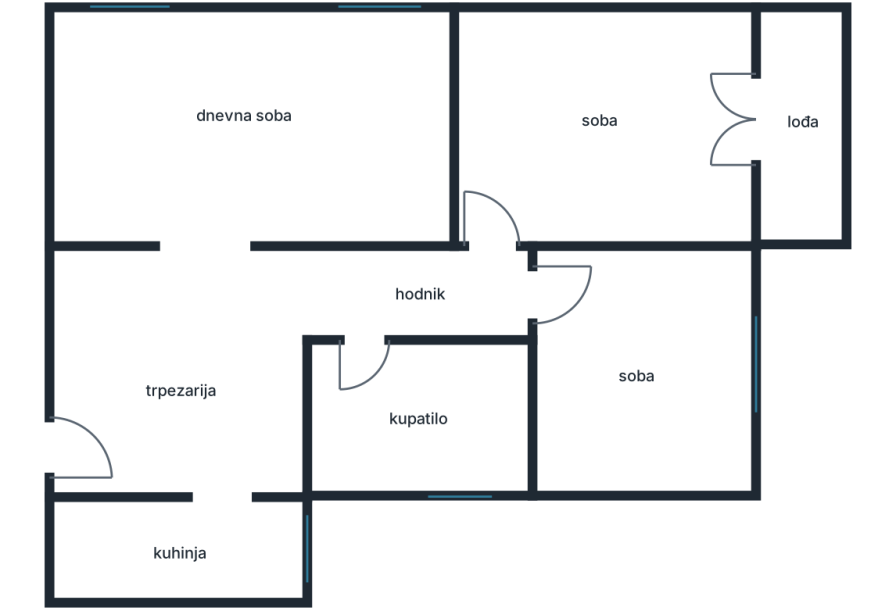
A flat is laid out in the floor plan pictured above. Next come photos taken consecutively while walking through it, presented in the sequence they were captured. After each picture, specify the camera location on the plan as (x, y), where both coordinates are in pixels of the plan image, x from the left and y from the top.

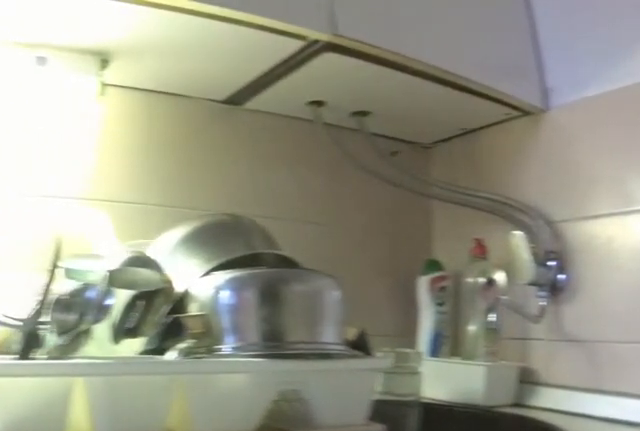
(104, 520)
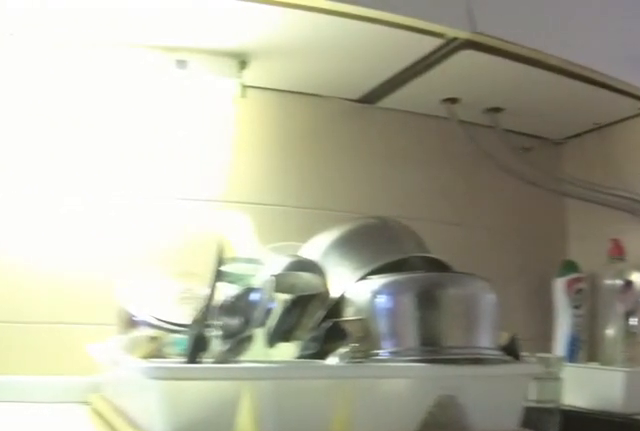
(101, 520)
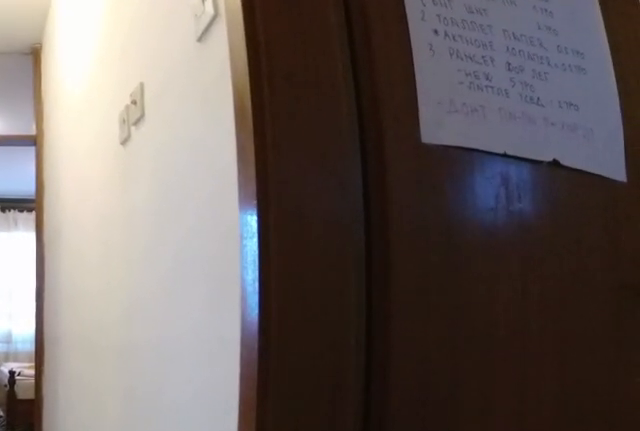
(289, 296)
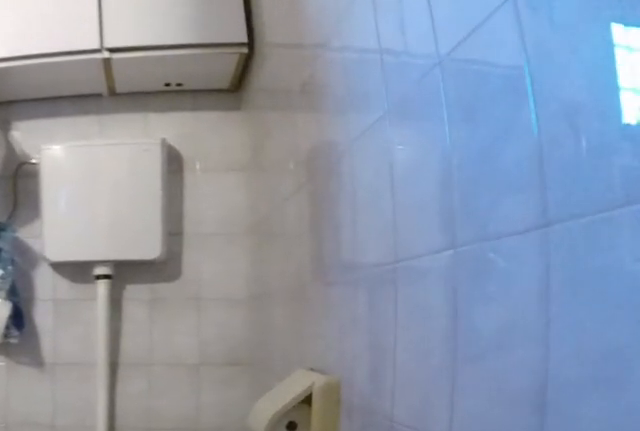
(372, 328)
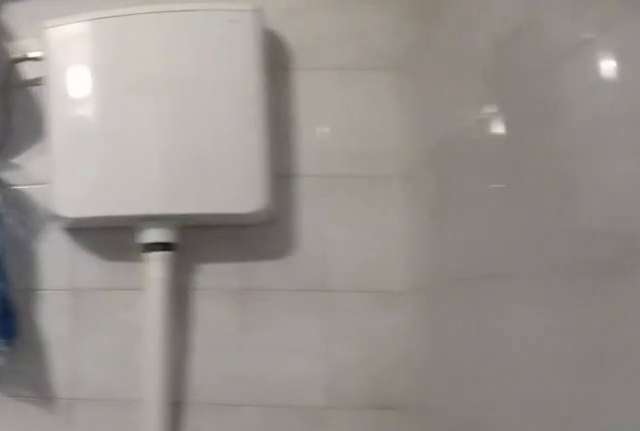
(367, 383)
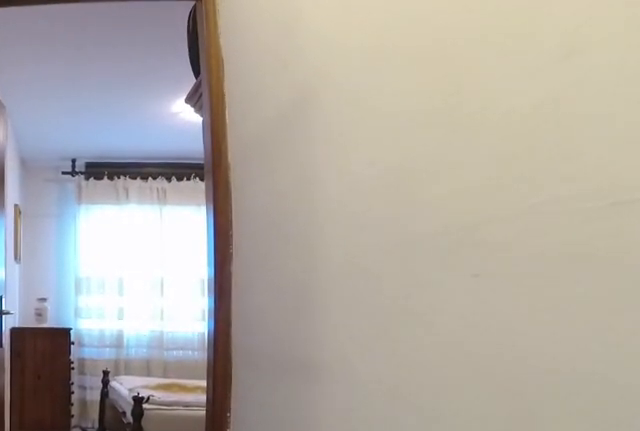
(402, 301)
